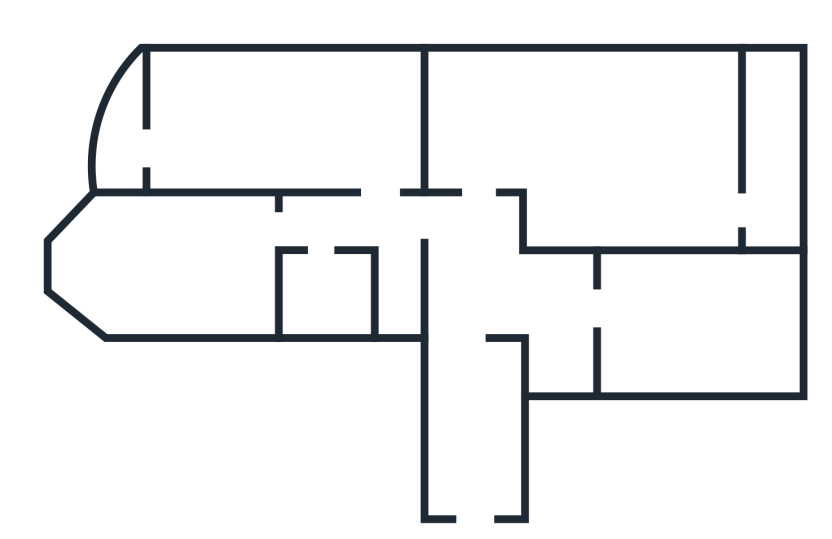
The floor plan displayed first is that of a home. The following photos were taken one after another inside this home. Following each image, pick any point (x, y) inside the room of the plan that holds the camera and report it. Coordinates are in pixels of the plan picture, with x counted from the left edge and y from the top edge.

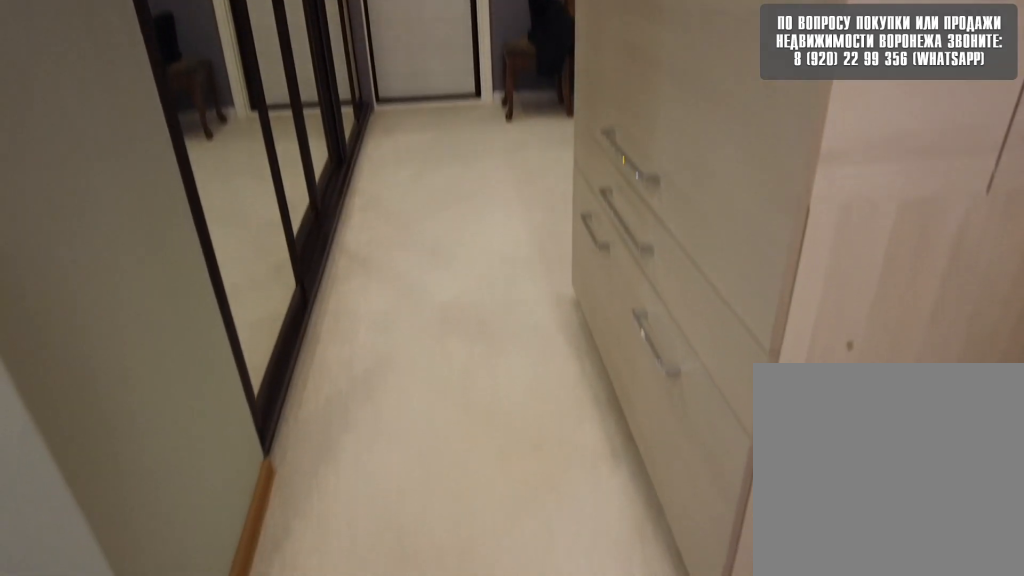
(480, 494)
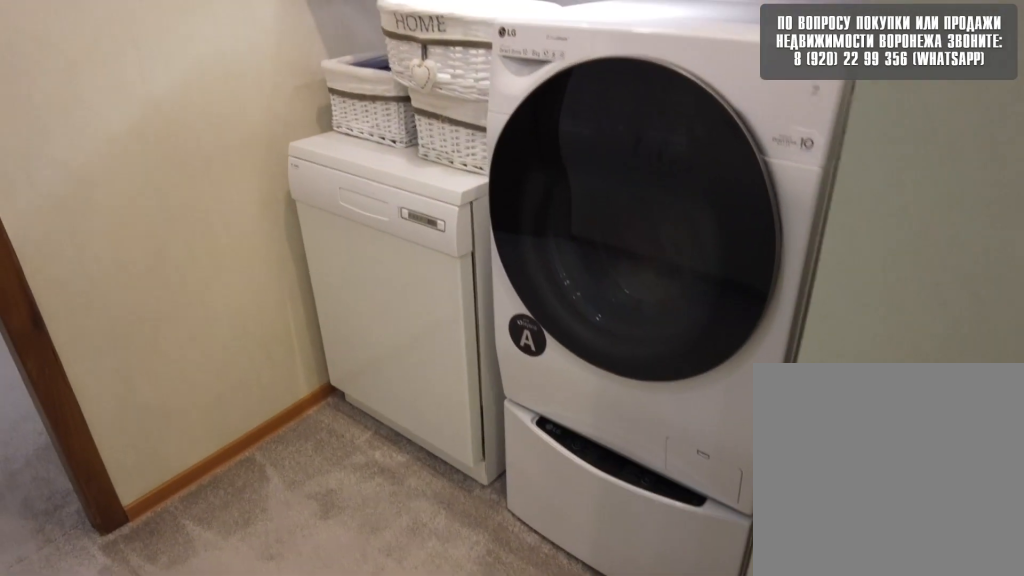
(568, 311)
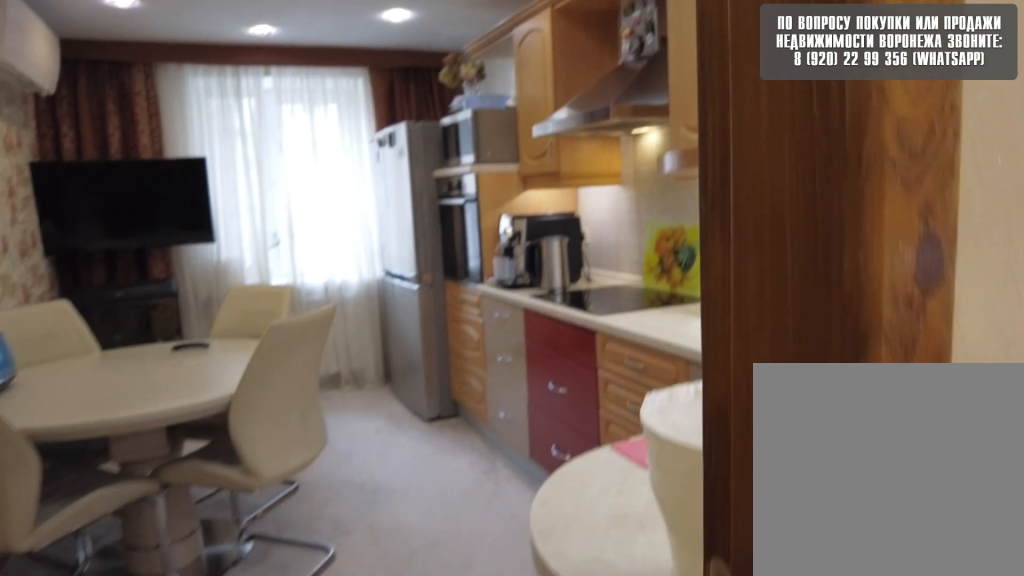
(666, 324)
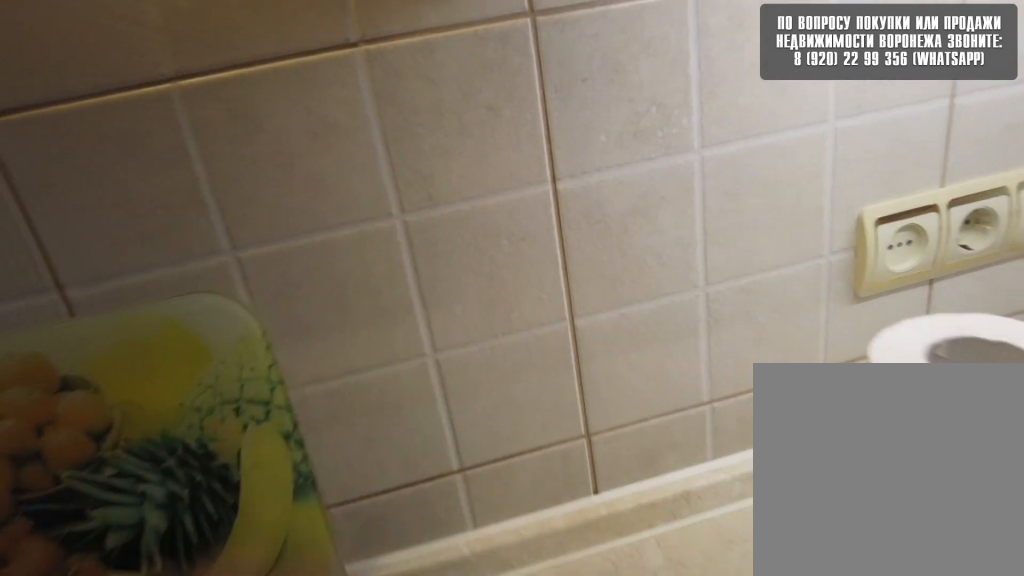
(666, 324)
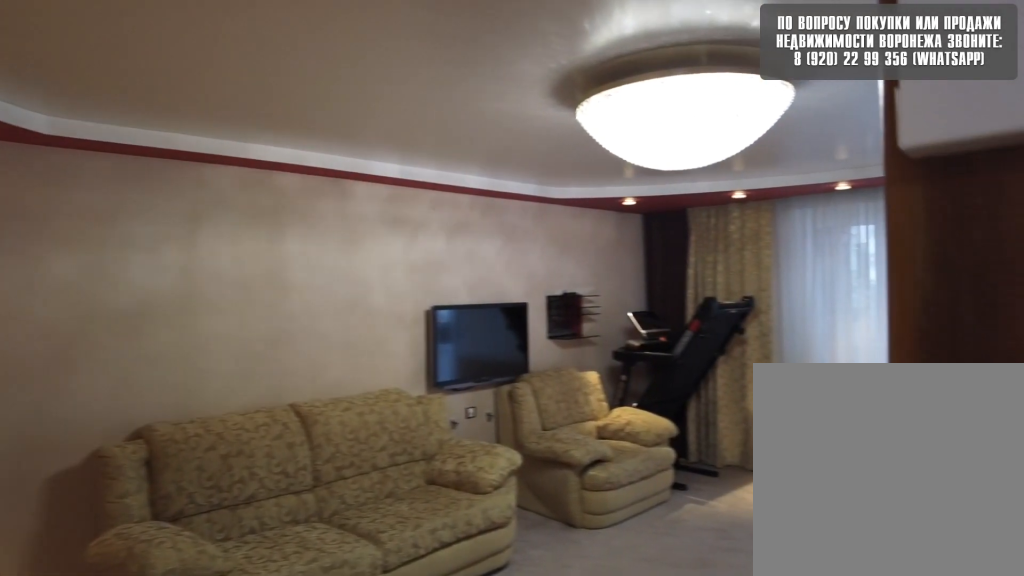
(541, 135)
